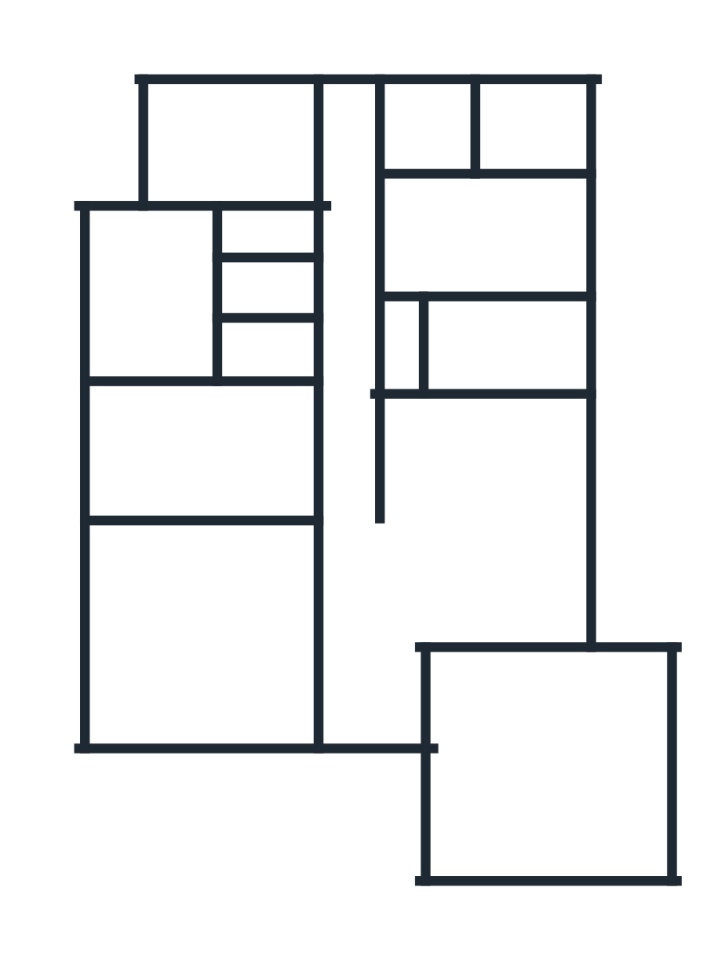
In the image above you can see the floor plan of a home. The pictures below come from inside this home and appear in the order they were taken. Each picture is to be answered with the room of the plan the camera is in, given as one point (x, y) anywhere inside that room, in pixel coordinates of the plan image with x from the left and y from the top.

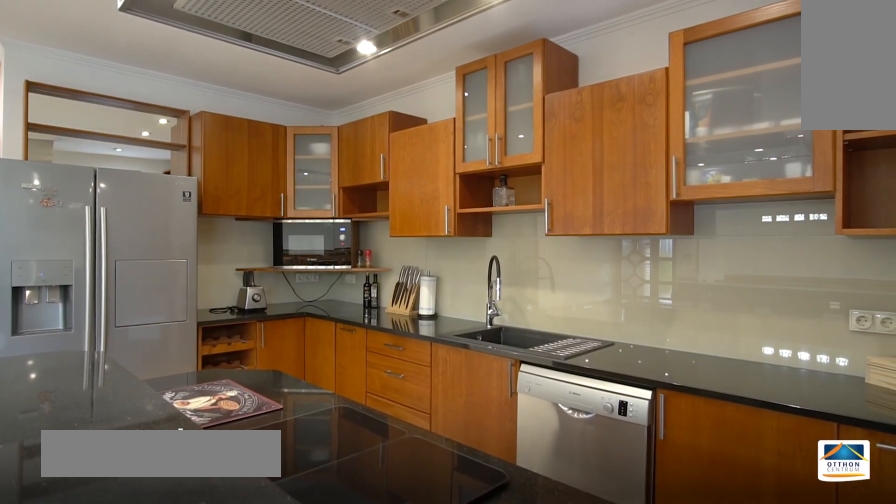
(484, 452)
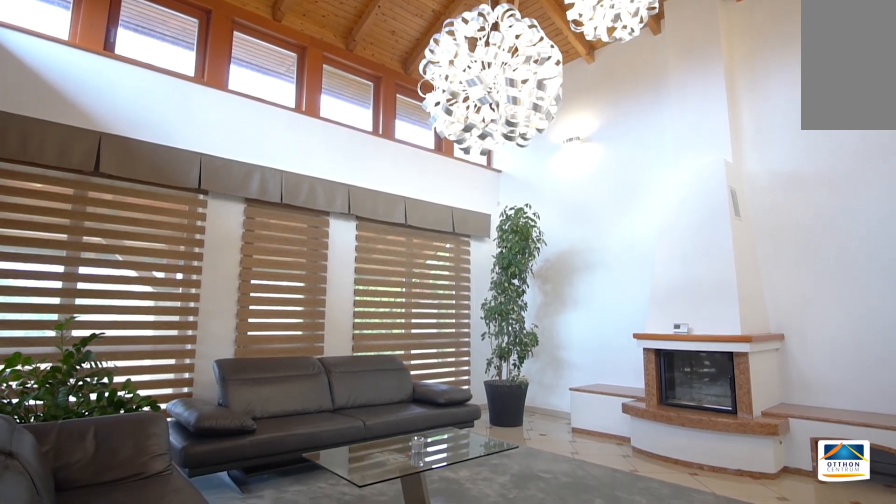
(207, 635)
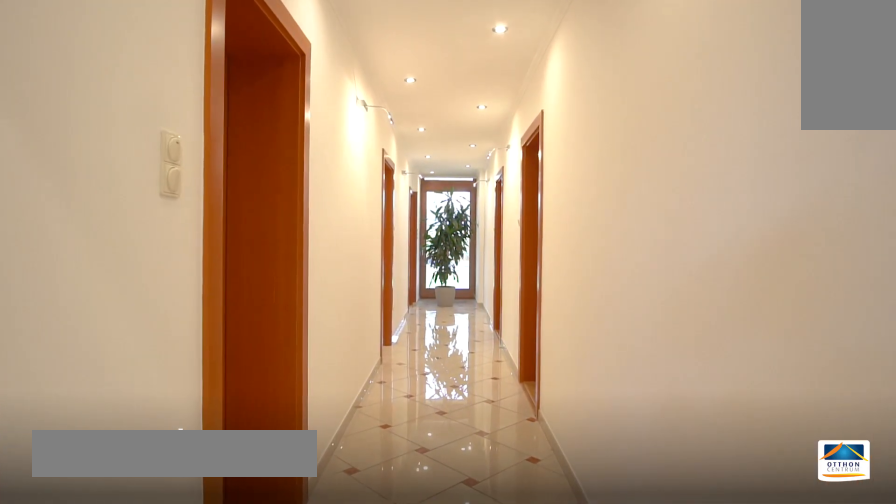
(356, 402)
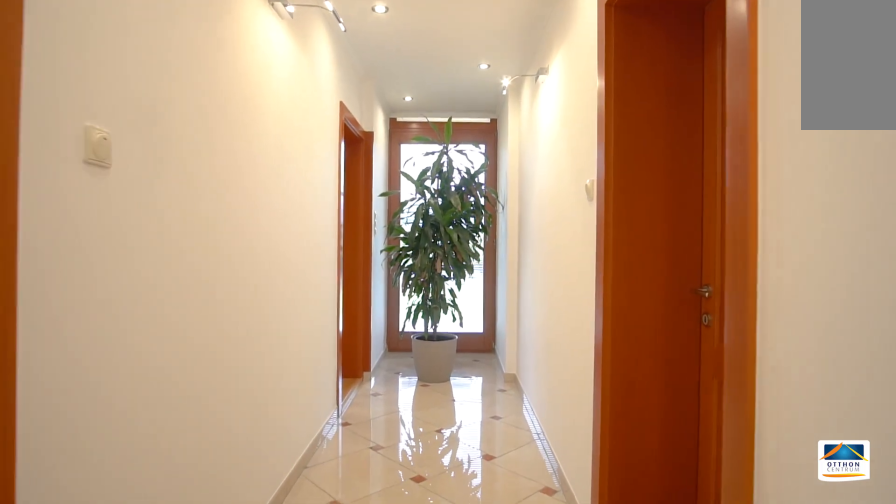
(356, 402)
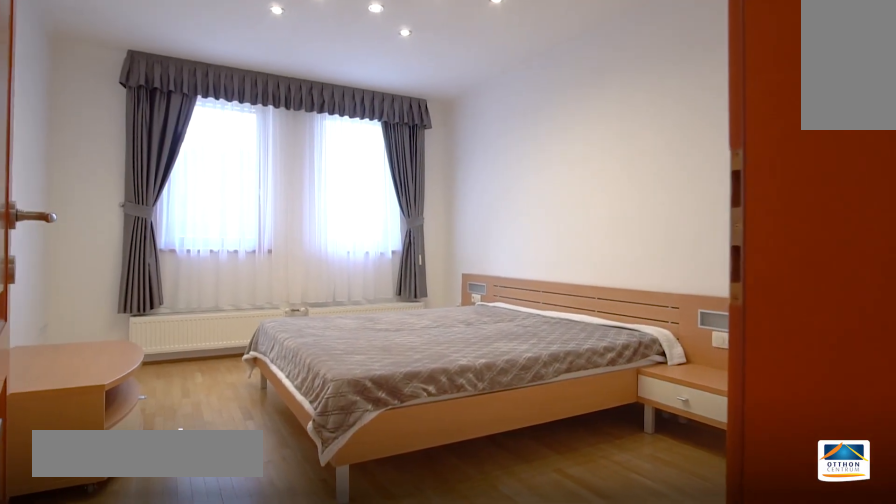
(234, 144)
